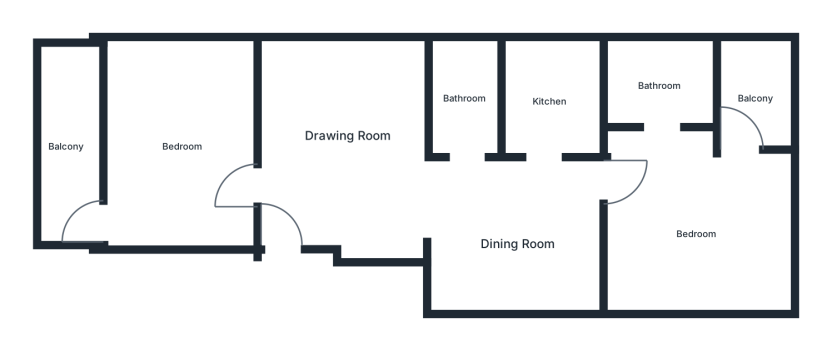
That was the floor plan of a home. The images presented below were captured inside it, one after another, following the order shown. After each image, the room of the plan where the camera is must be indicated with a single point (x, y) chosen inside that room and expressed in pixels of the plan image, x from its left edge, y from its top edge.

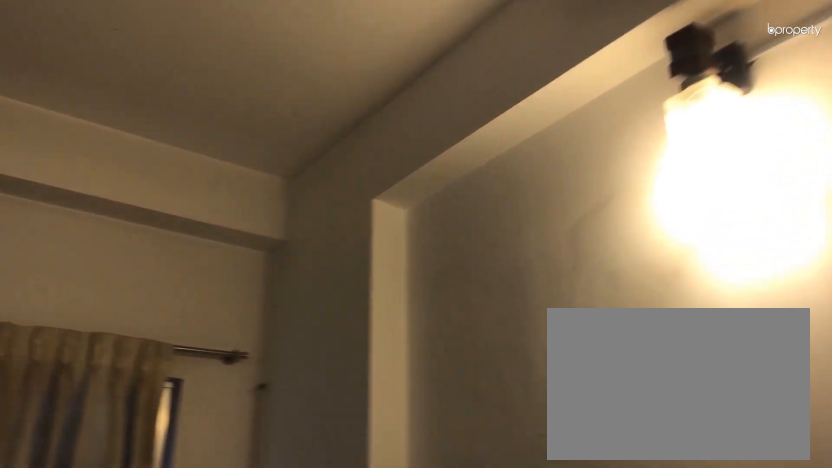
(180, 144)
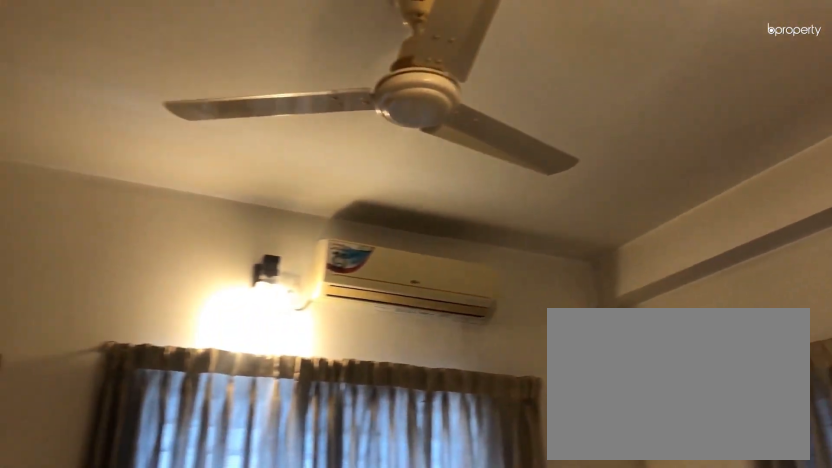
(180, 144)
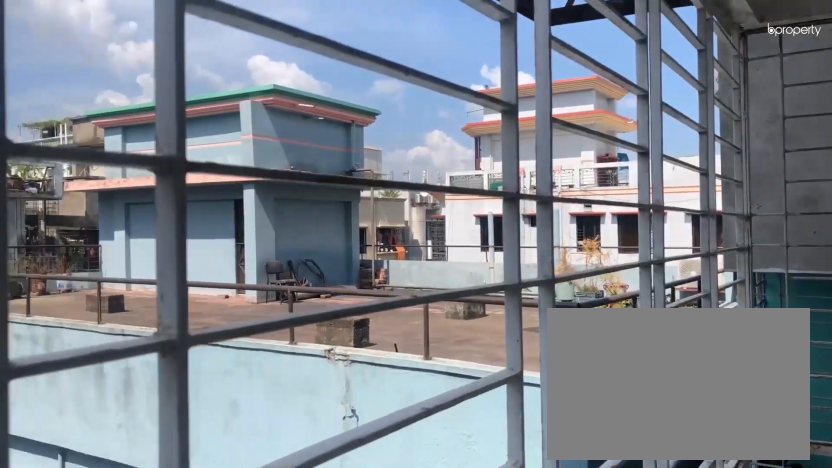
(65, 144)
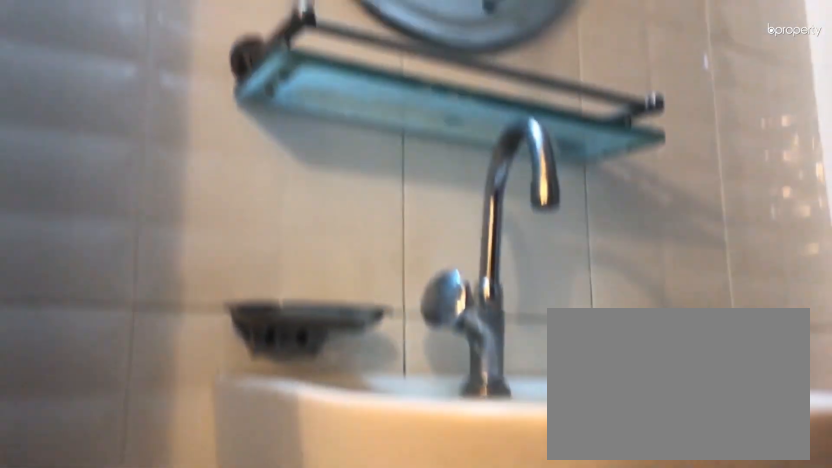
(465, 97)
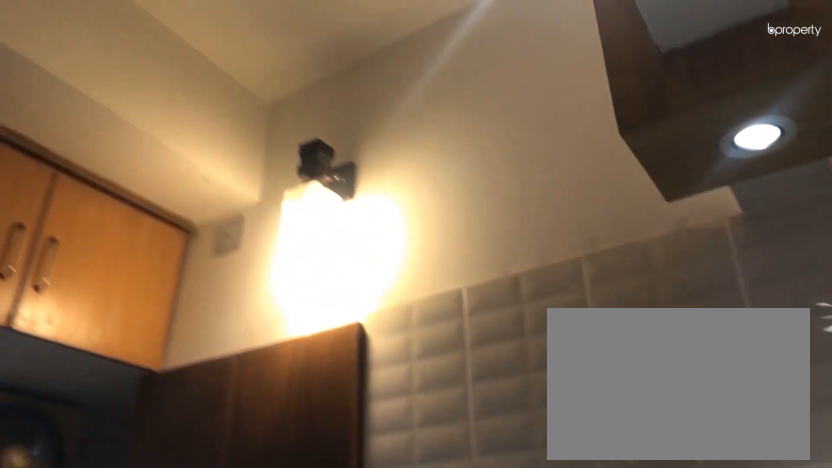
(549, 99)
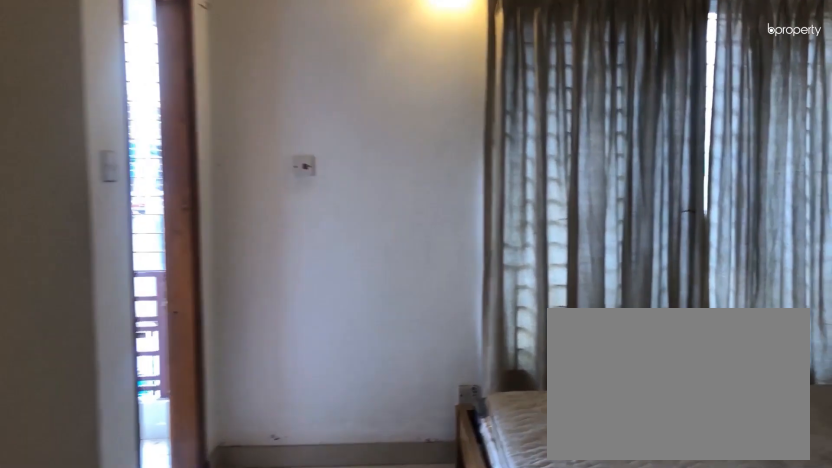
(695, 232)
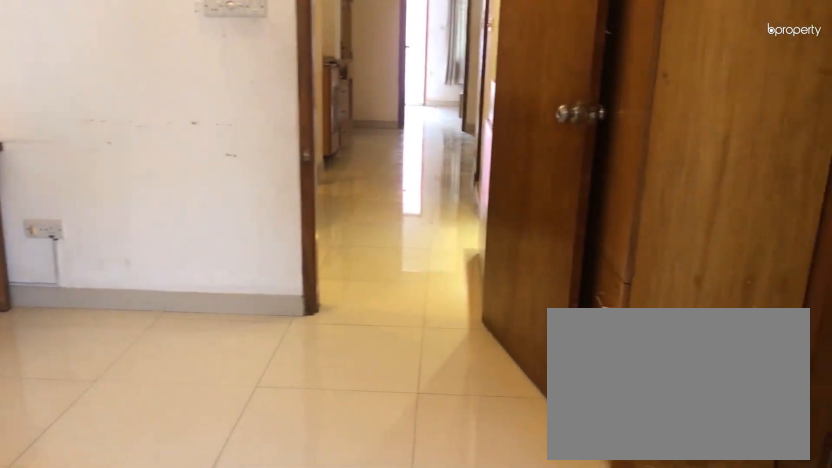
(695, 232)
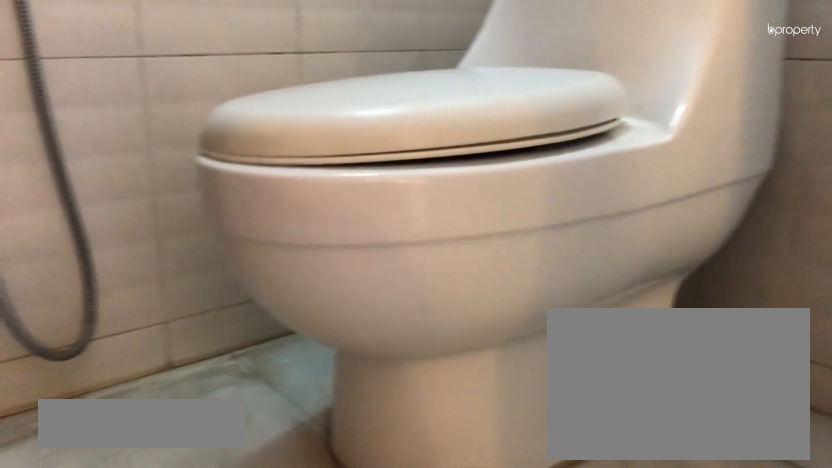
(658, 84)
